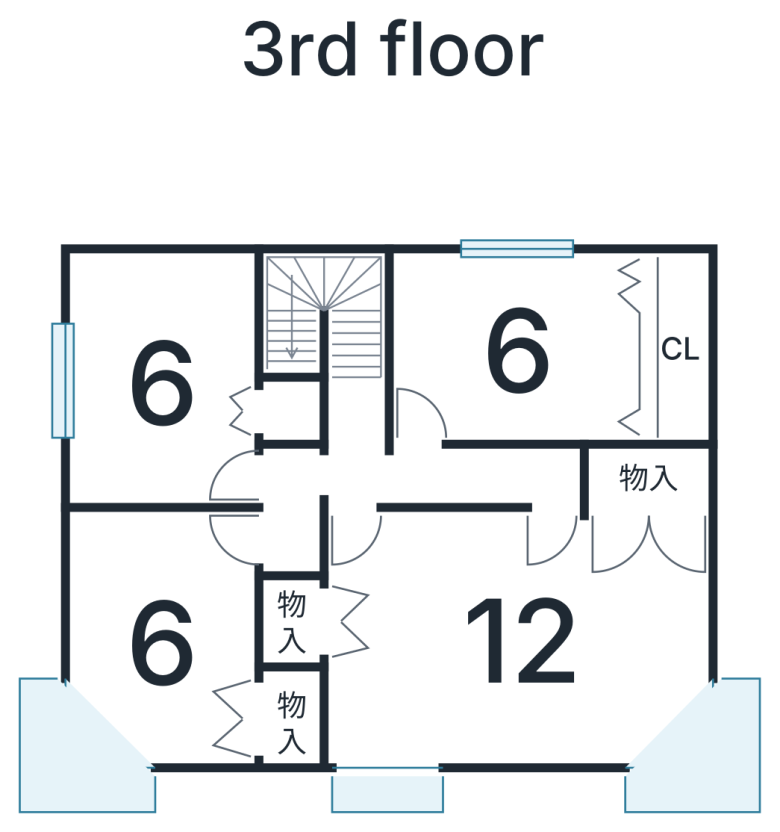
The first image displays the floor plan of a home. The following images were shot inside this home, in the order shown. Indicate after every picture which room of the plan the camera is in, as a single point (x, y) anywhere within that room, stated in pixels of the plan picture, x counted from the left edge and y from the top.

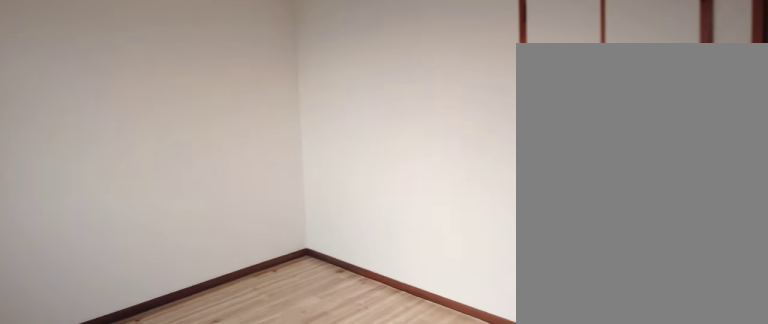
(172, 392)
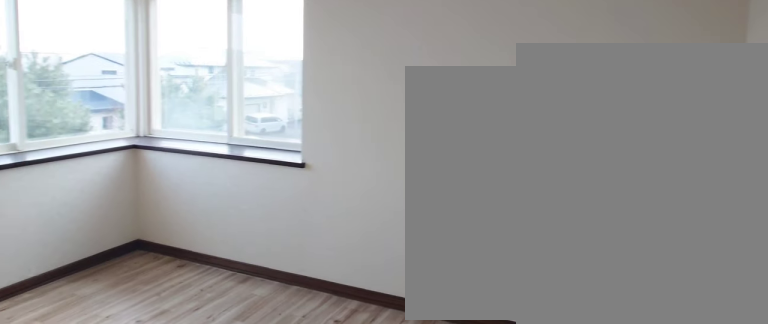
(171, 645)
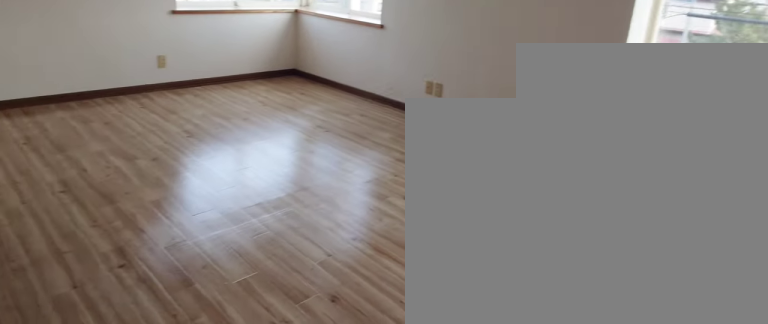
(515, 648)
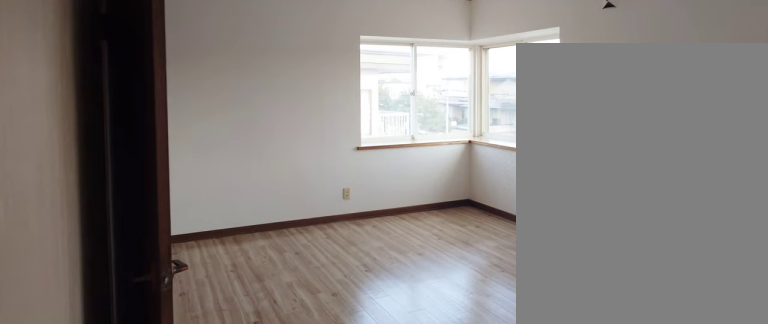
(515, 648)
